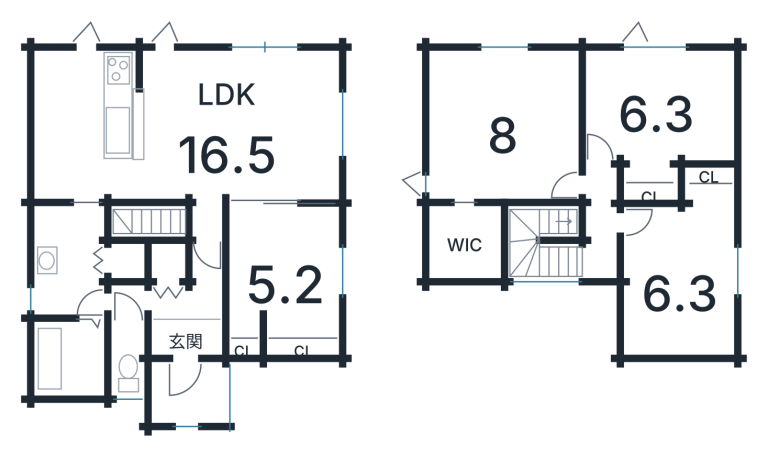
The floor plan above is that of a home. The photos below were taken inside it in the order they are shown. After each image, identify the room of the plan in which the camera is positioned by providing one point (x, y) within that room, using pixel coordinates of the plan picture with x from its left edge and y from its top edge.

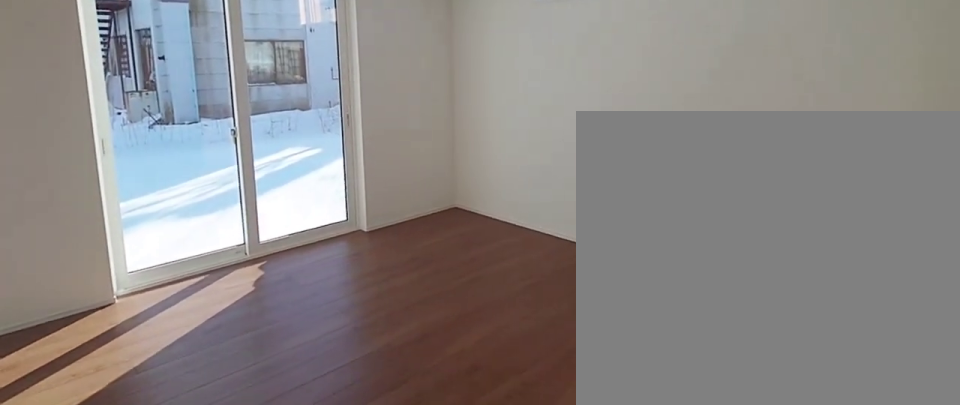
(257, 134)
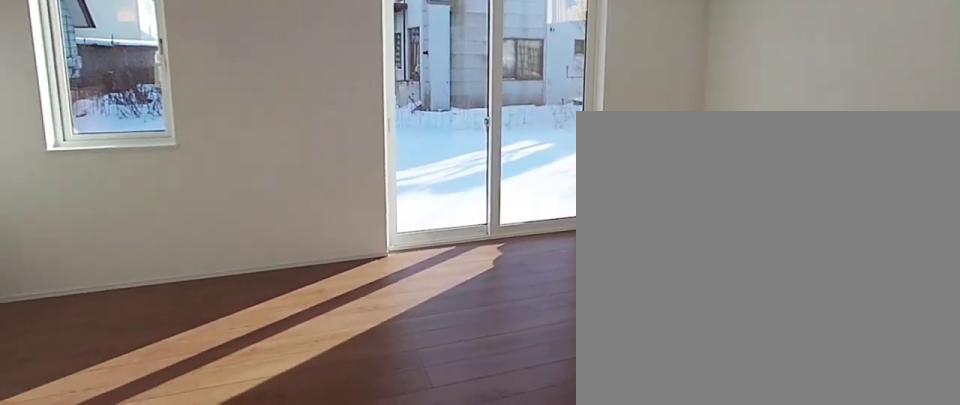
(257, 134)
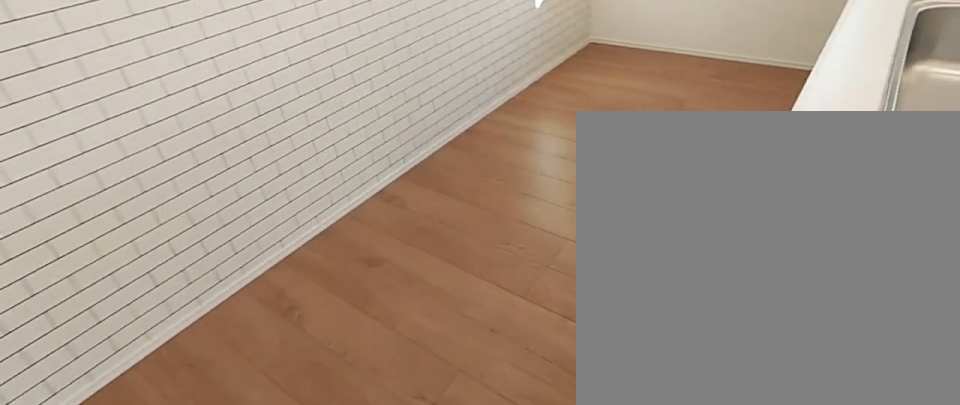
(82, 134)
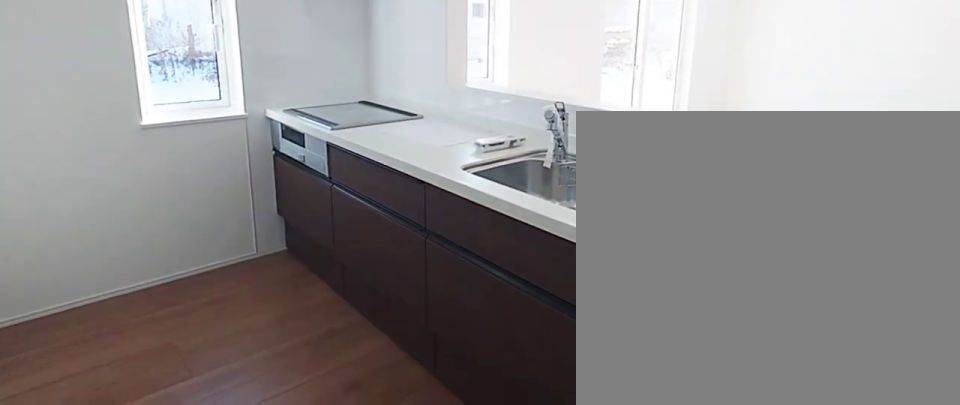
(82, 134)
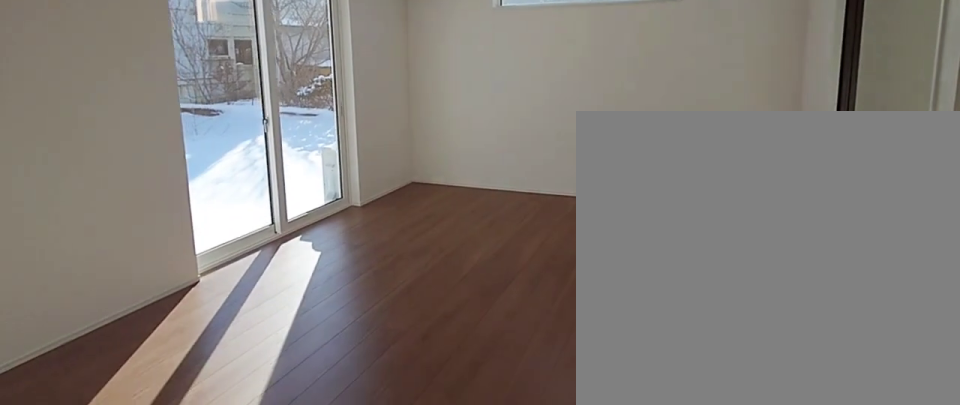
(250, 134)
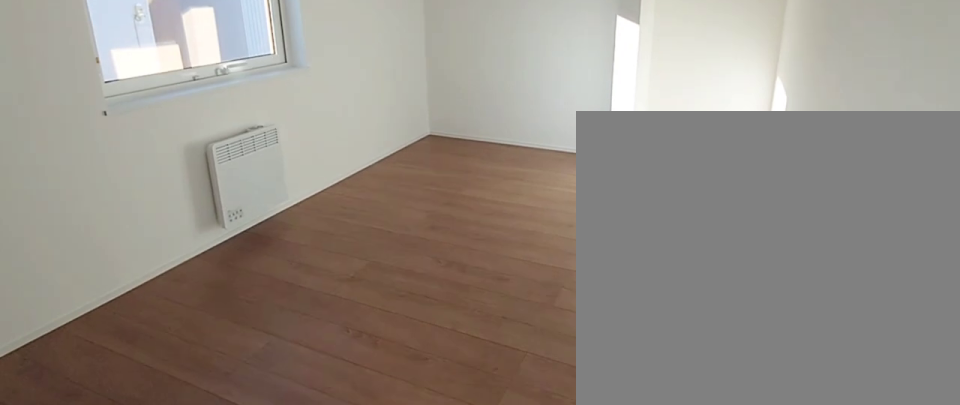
(283, 285)
